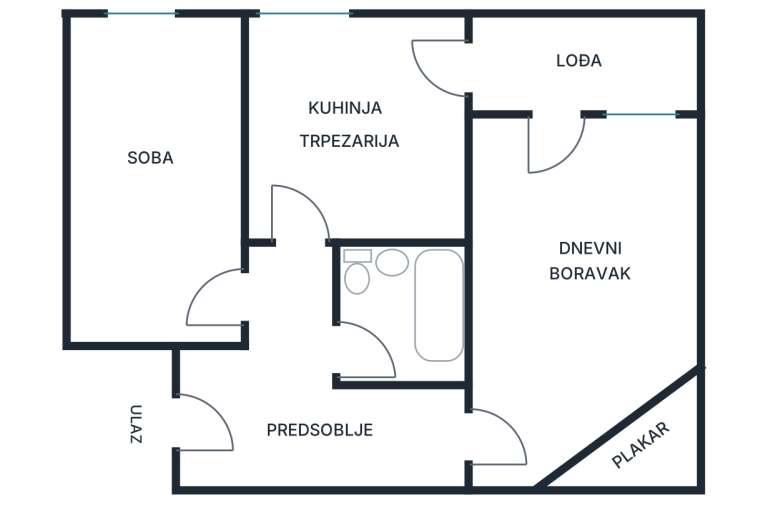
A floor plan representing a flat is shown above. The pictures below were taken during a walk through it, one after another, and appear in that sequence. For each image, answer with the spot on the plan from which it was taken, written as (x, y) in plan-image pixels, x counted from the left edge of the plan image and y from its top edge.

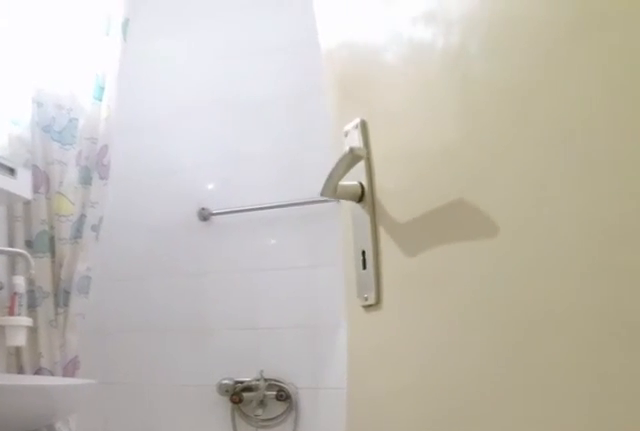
(321, 367)
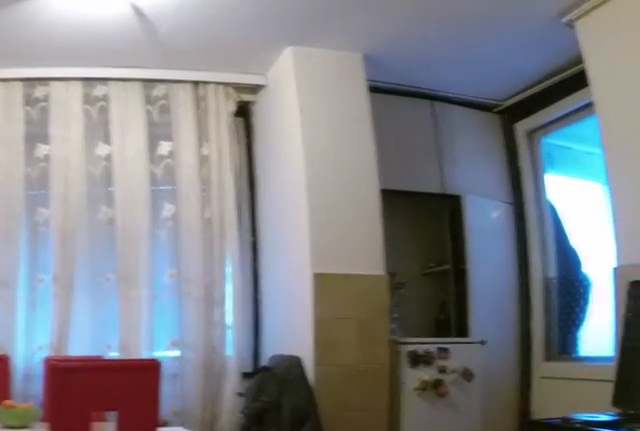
(287, 222)
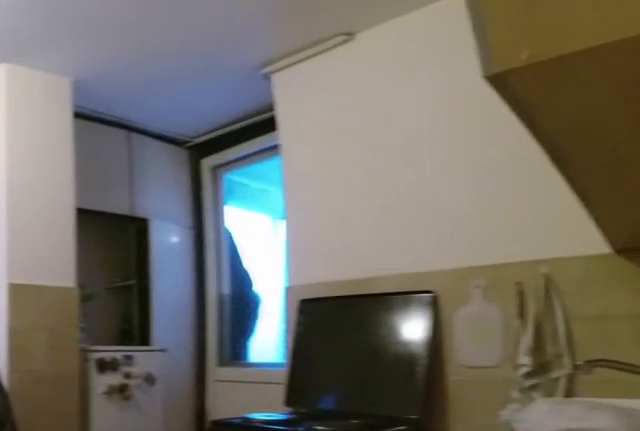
(279, 219)
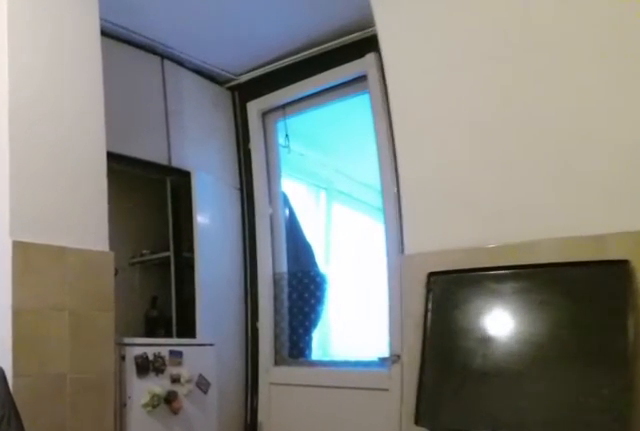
(312, 177)
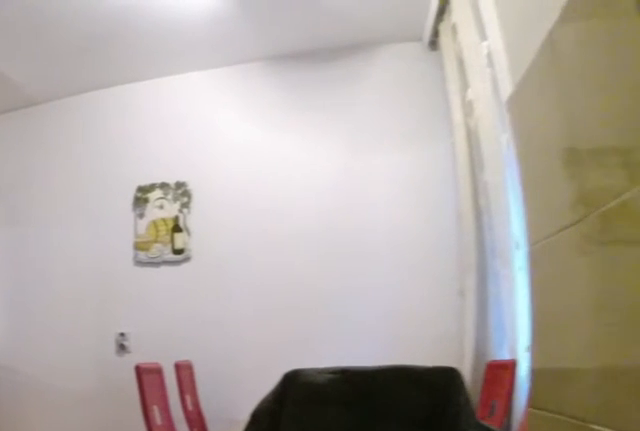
(437, 78)
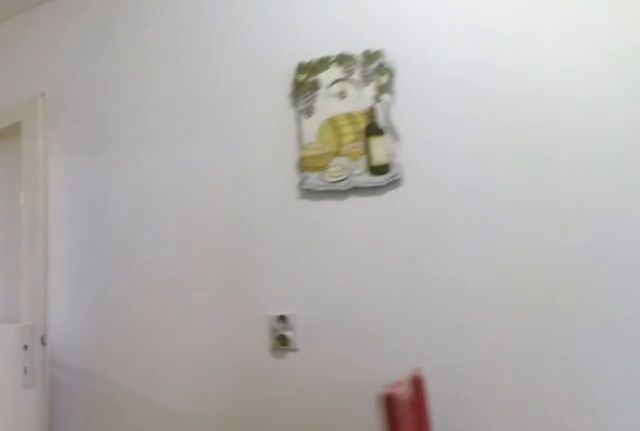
(357, 137)
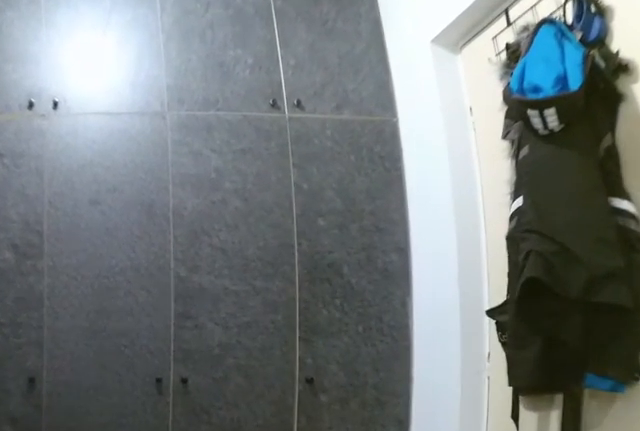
(299, 336)
